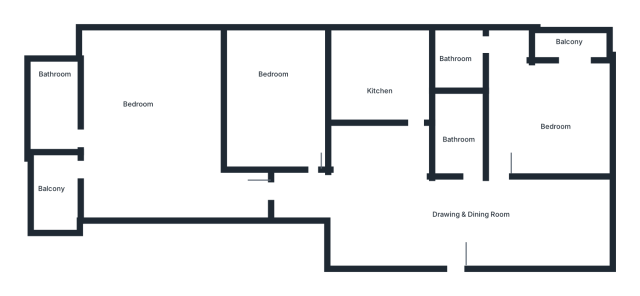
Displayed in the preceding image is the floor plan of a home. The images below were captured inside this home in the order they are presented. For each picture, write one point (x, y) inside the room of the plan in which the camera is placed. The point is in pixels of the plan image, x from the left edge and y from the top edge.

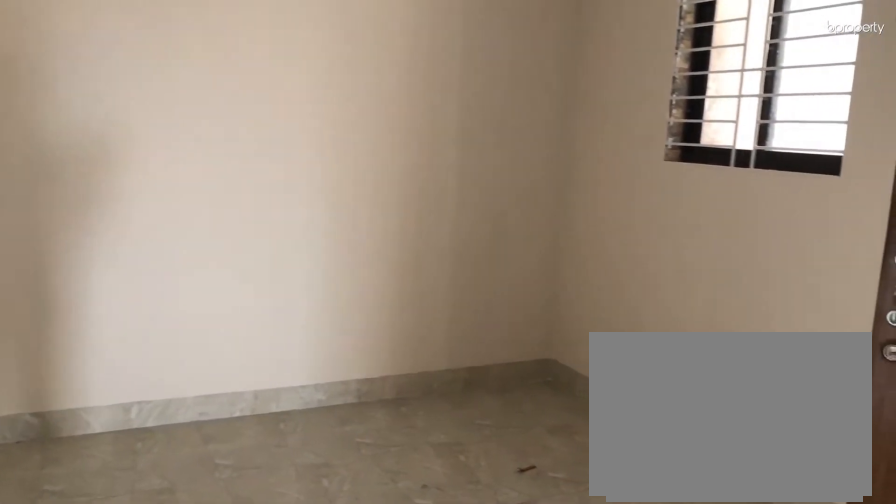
(454, 218)
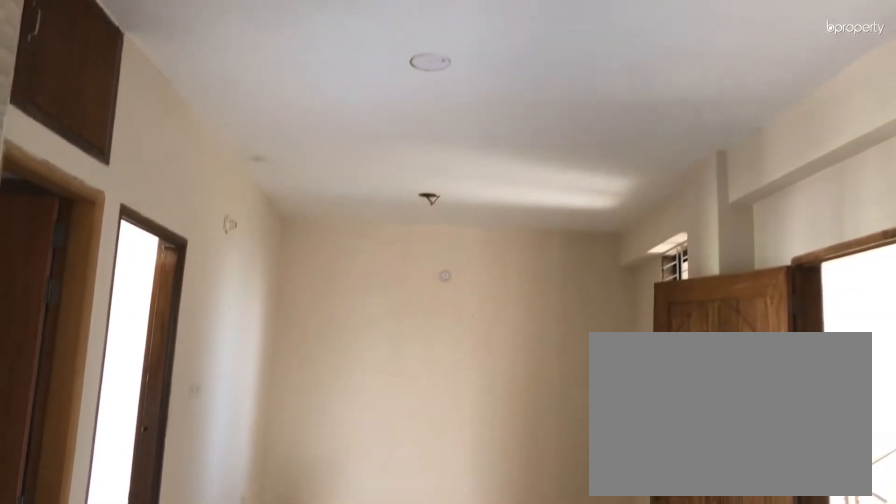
(454, 218)
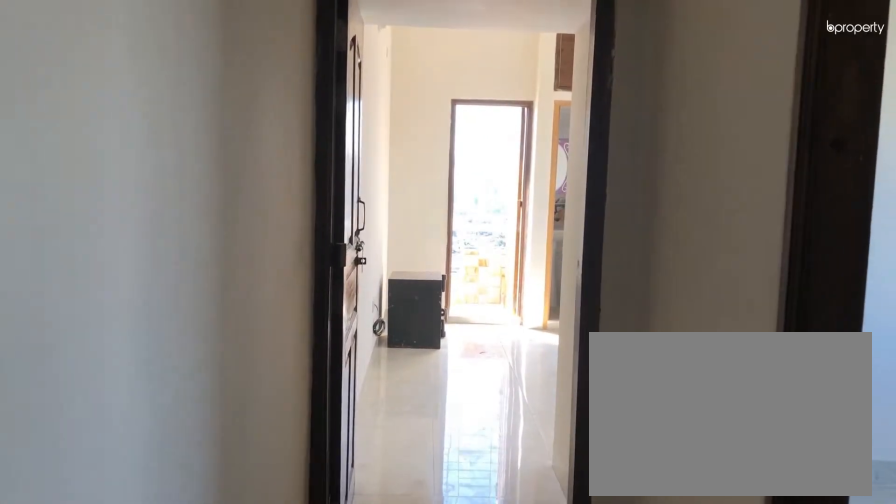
(306, 196)
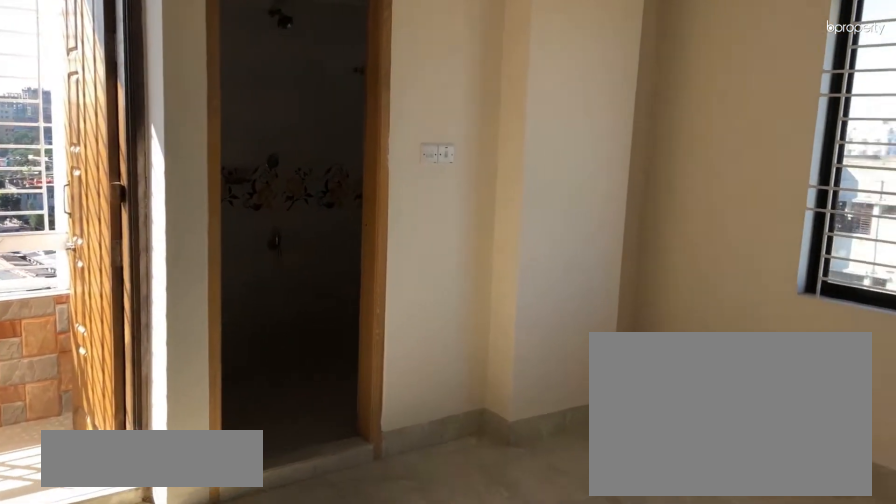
(149, 132)
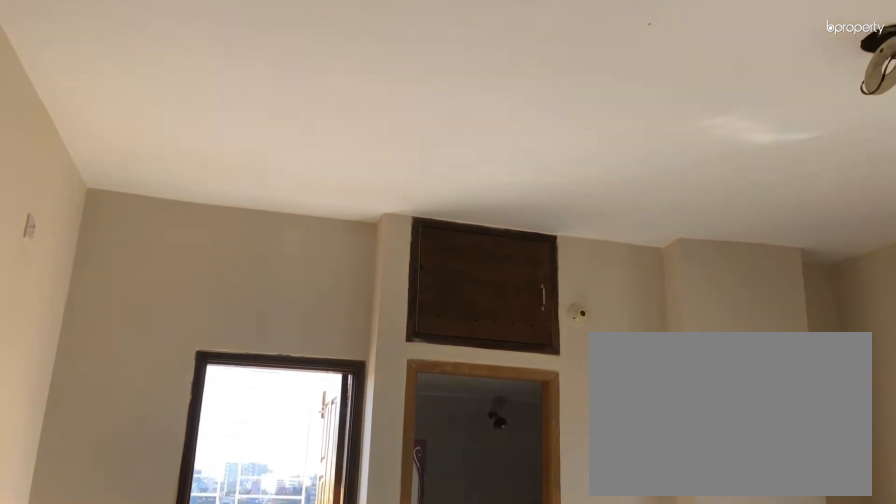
(149, 132)
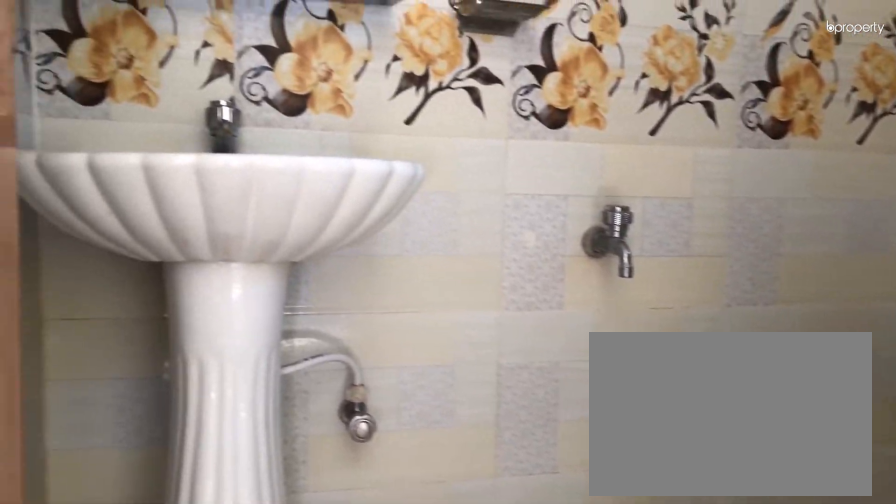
(51, 106)
